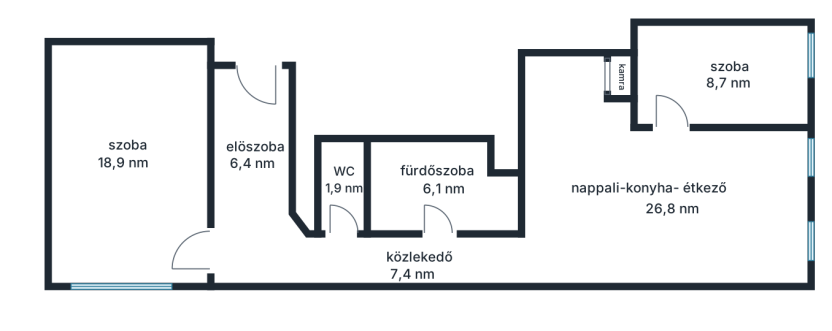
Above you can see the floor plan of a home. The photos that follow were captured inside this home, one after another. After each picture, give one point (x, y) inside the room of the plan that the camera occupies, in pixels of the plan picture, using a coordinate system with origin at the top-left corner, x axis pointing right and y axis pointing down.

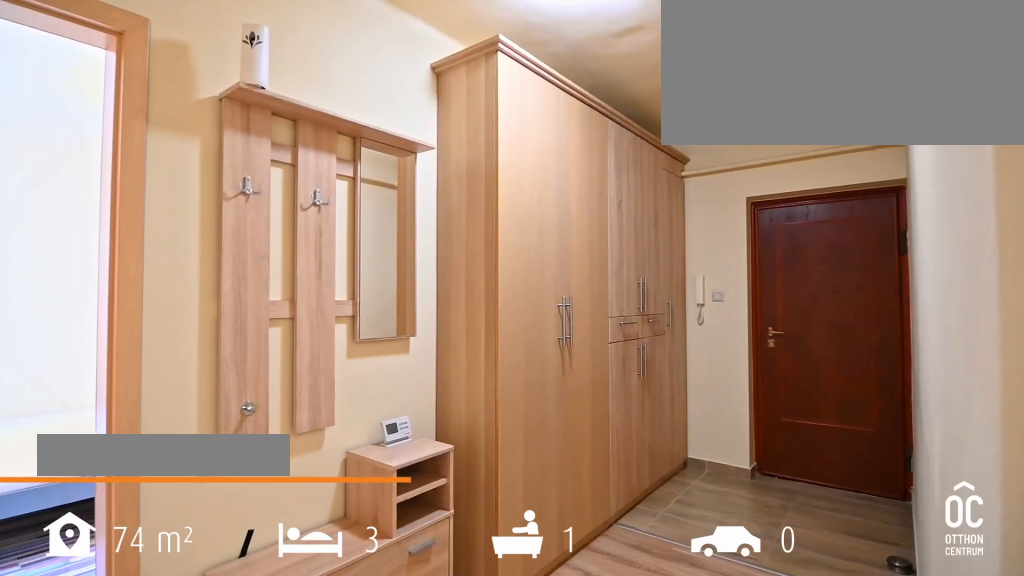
(250, 170)
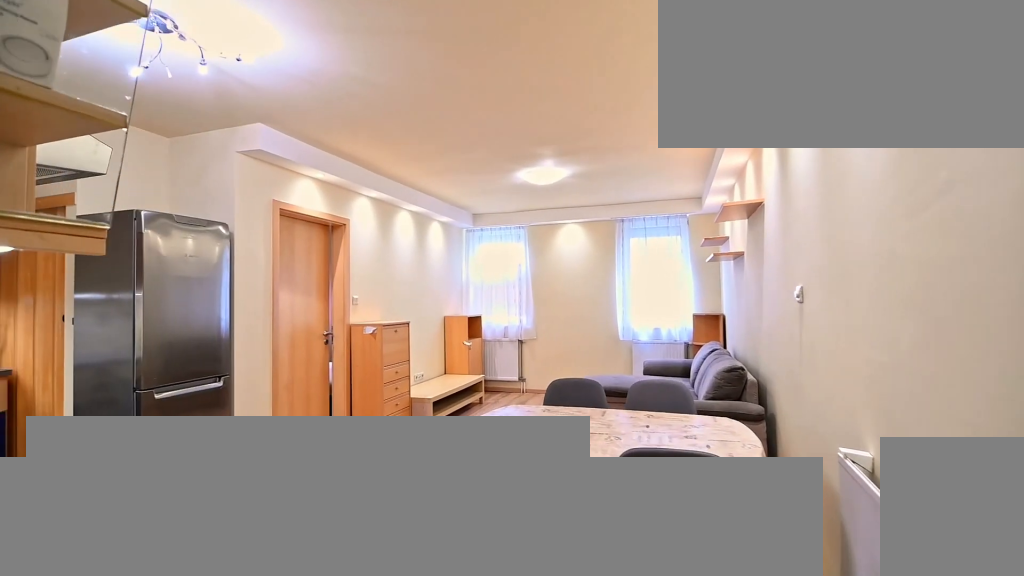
(663, 200)
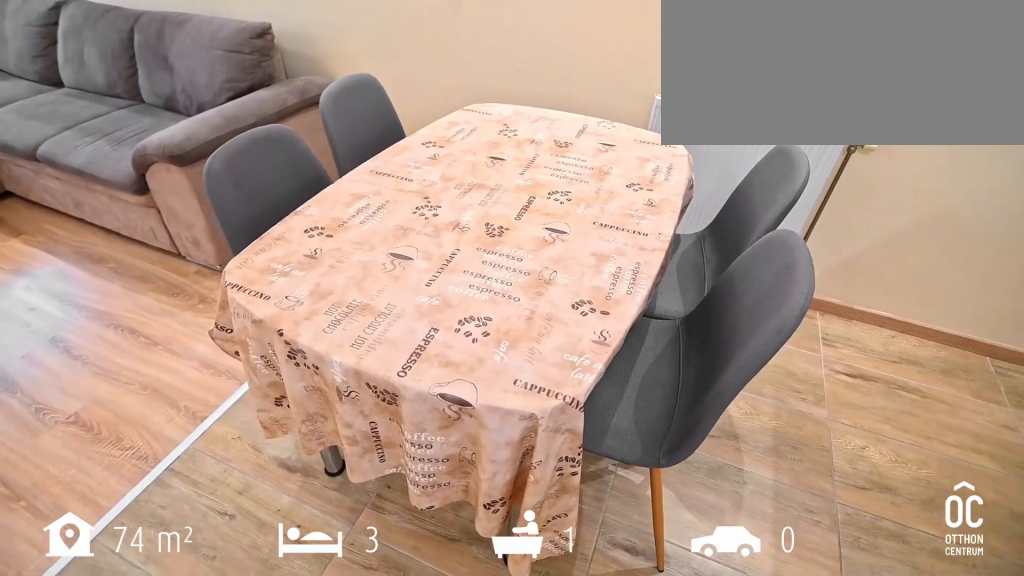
(663, 200)
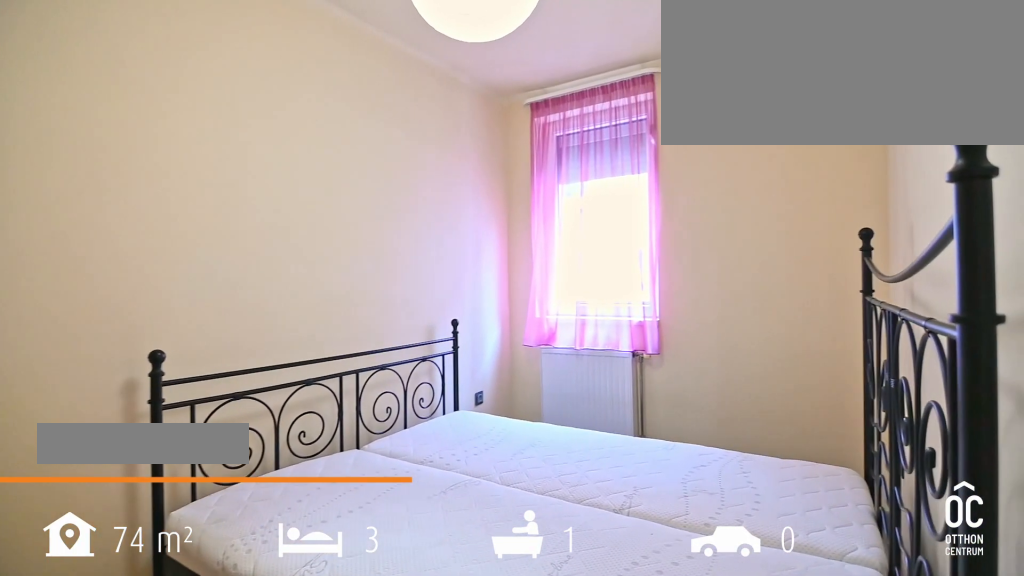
(722, 71)
